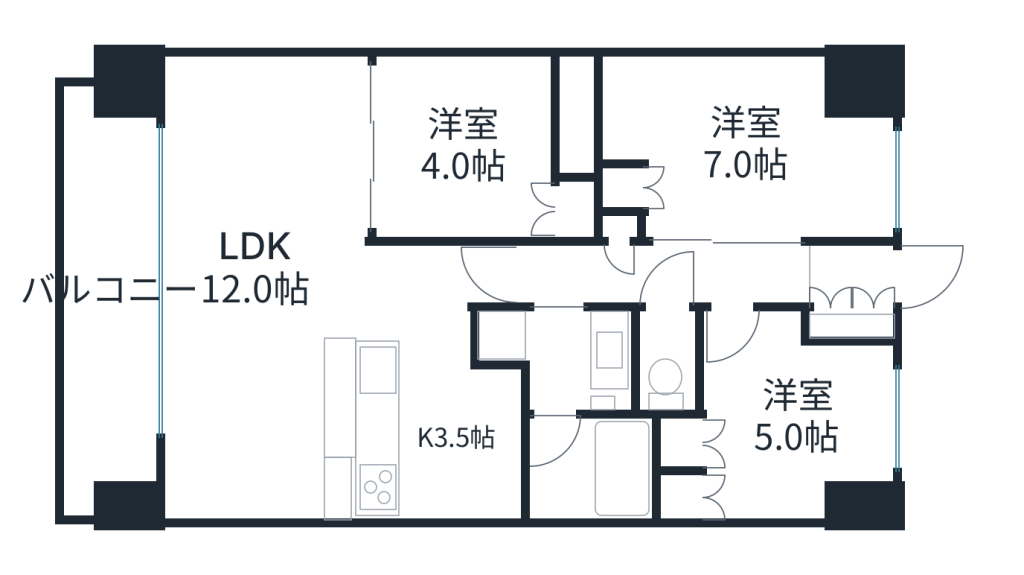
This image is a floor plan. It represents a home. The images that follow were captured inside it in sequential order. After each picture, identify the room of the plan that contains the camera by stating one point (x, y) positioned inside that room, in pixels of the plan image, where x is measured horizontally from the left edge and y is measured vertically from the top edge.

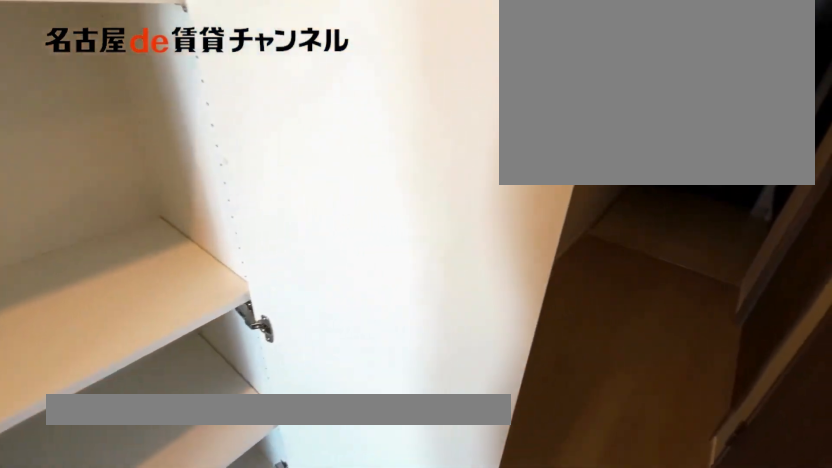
(617, 227)
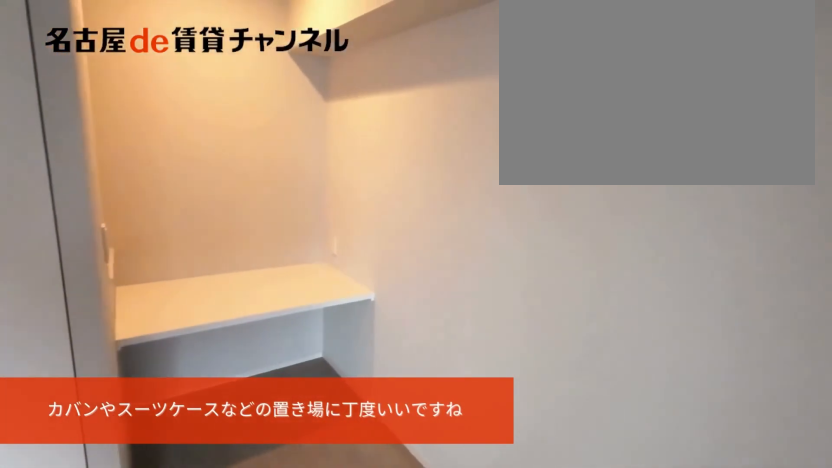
(745, 144)
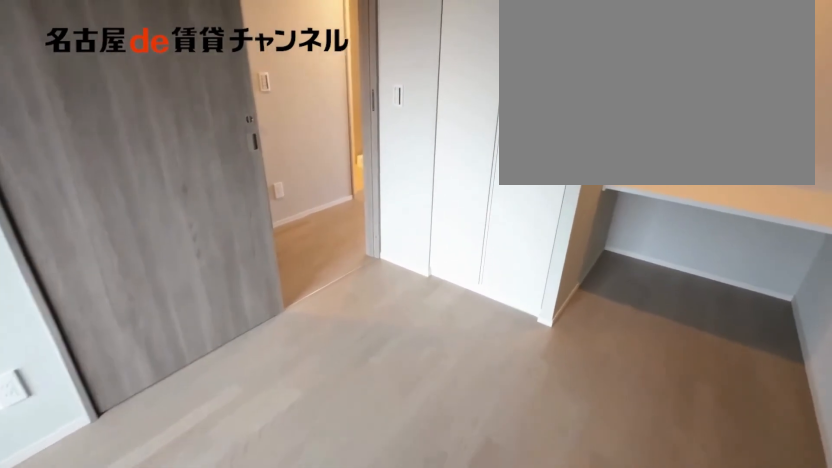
(745, 144)
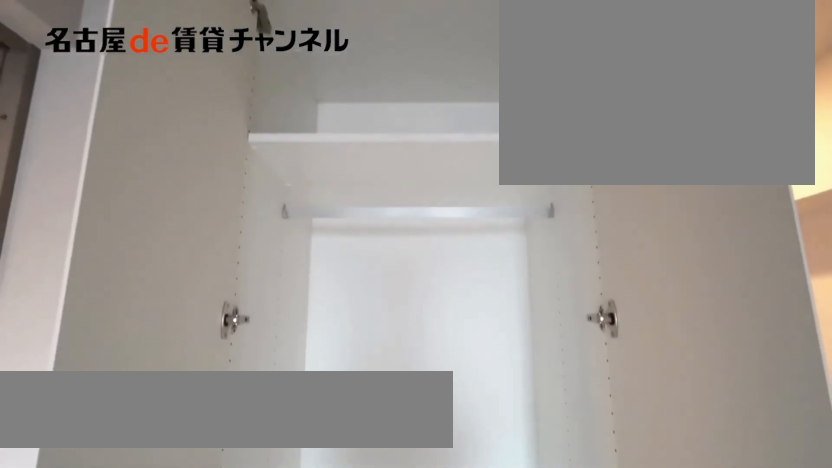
(619, 187)
